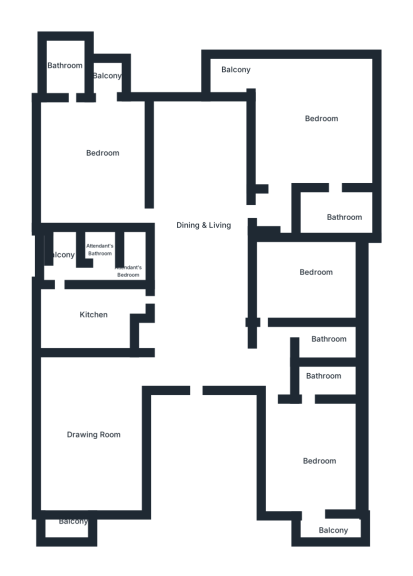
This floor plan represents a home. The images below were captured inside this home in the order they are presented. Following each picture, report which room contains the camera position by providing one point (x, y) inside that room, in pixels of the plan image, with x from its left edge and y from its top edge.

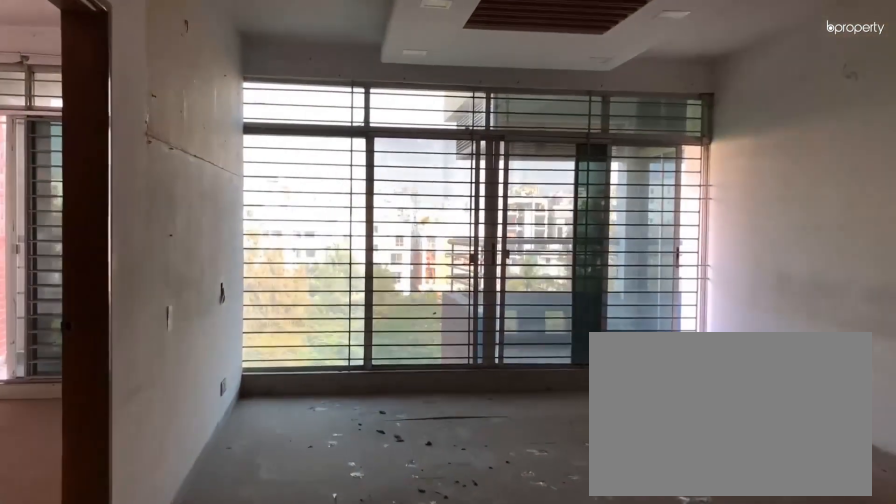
(196, 222)
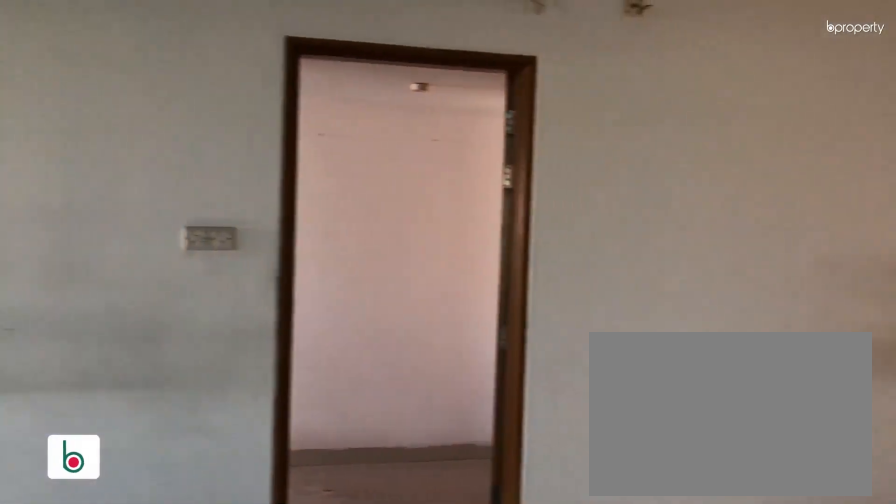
(196, 222)
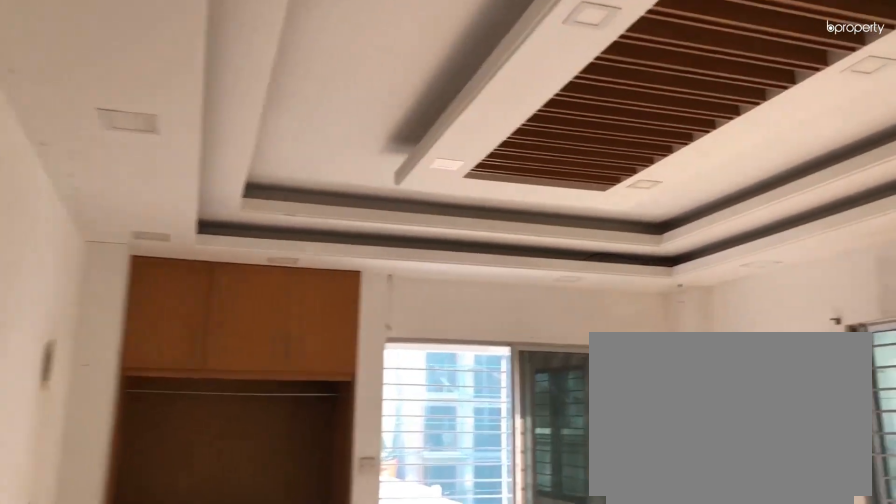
(93, 435)
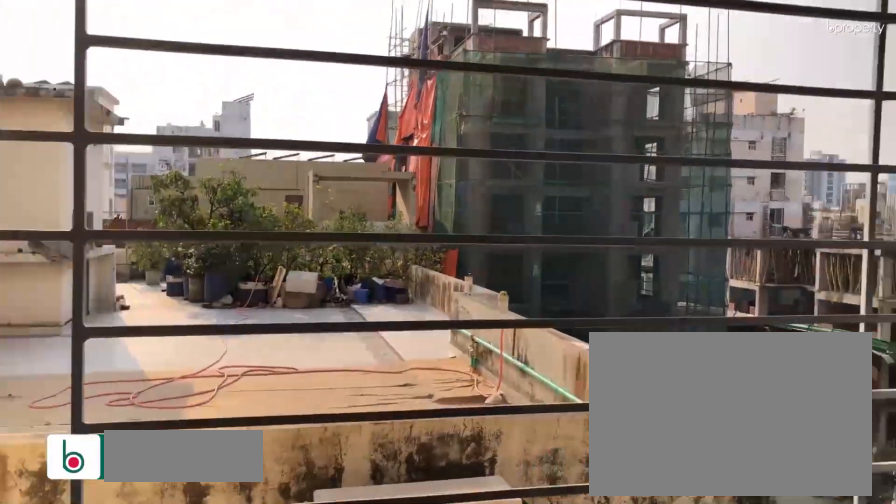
(66, 524)
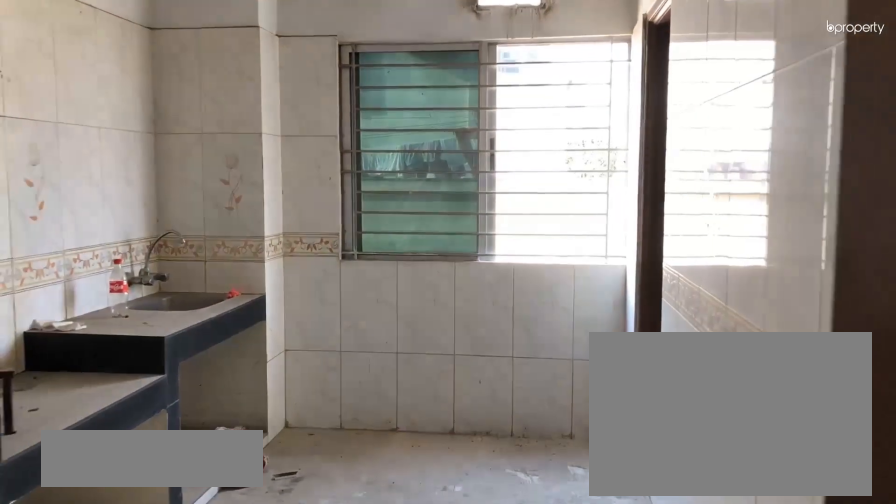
(94, 311)
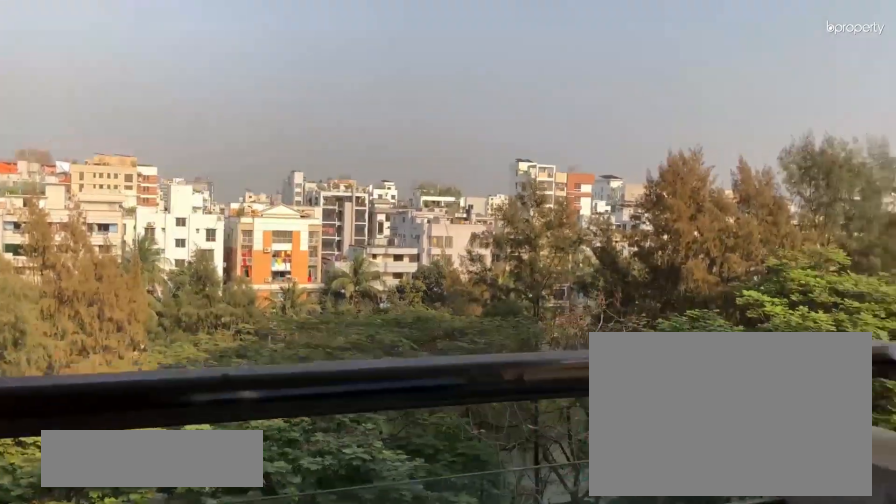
(94, 75)
